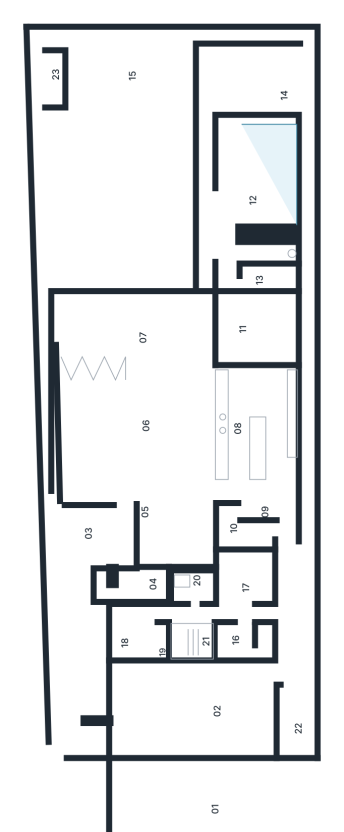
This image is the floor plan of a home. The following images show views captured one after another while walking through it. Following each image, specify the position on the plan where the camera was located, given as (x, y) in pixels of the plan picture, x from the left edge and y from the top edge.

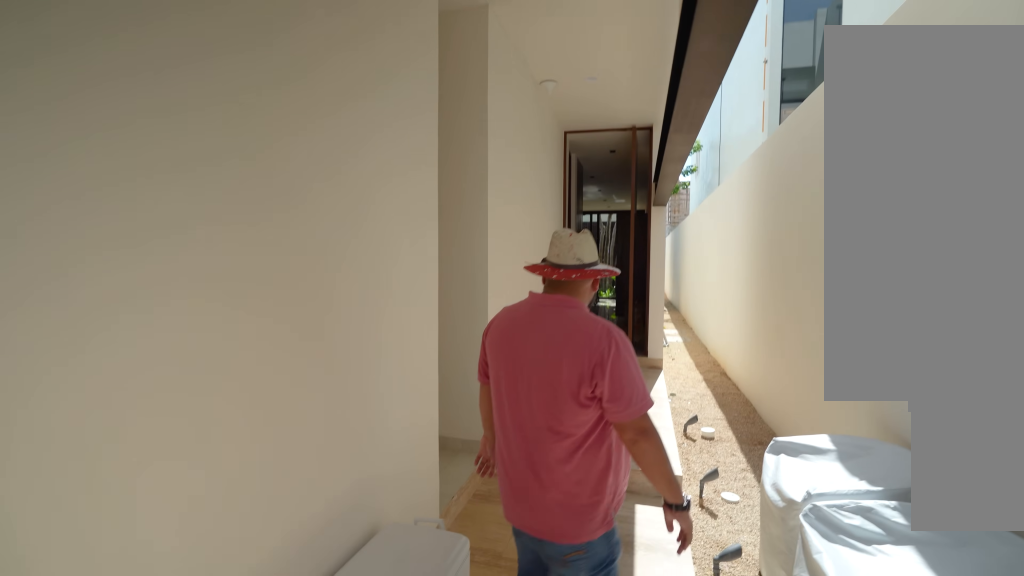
(305, 652)
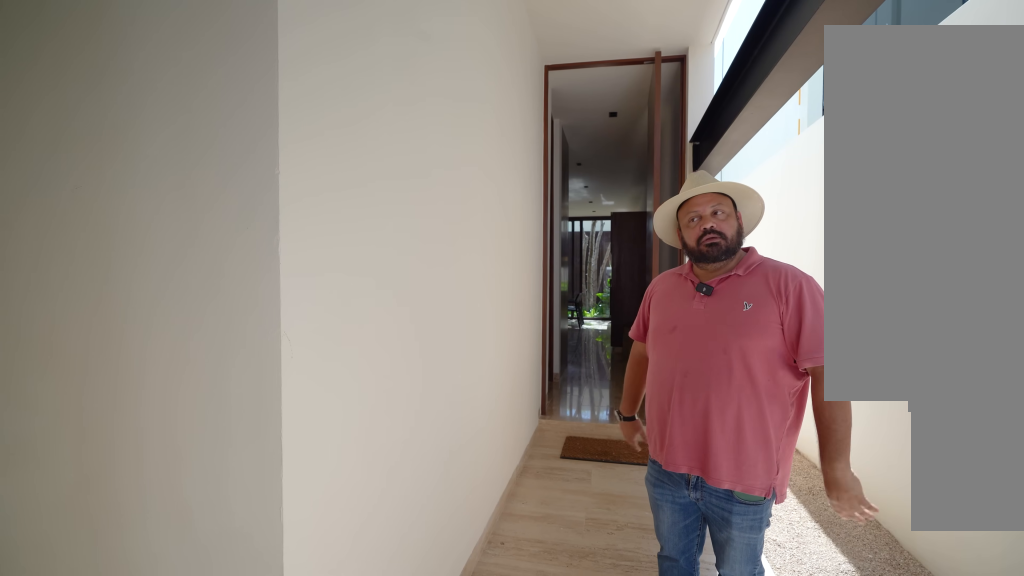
(285, 610)
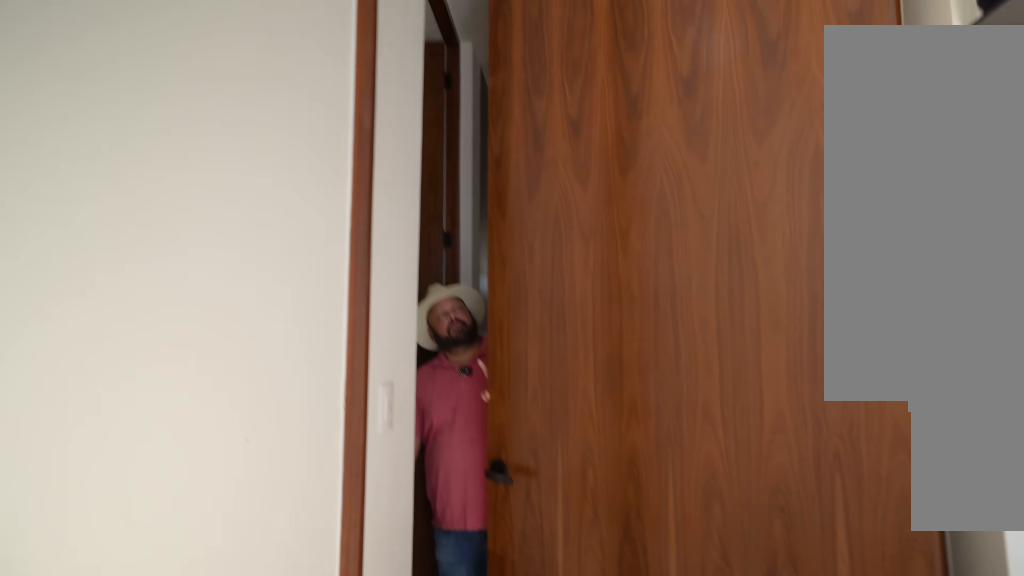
(289, 572)
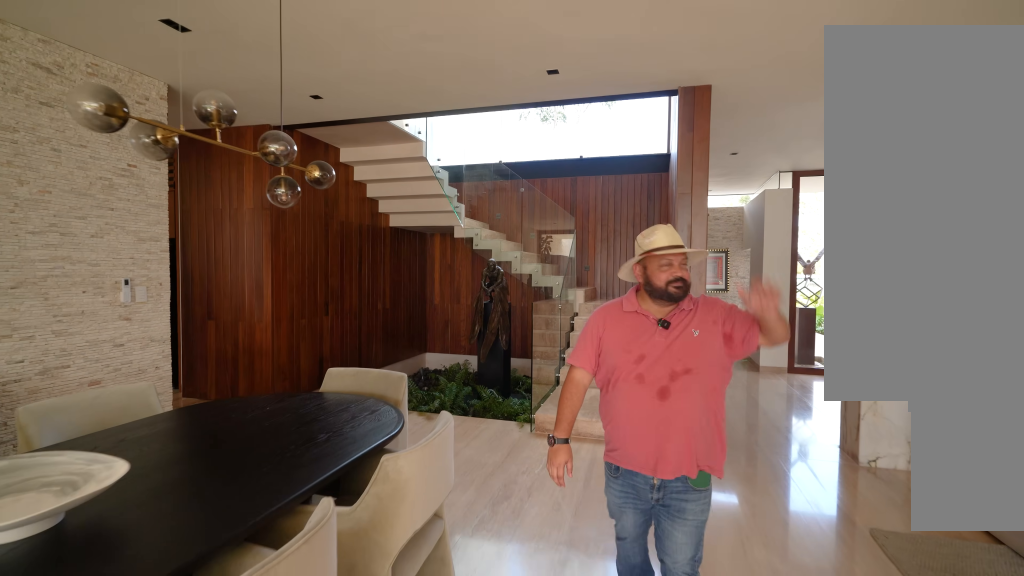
(153, 473)
